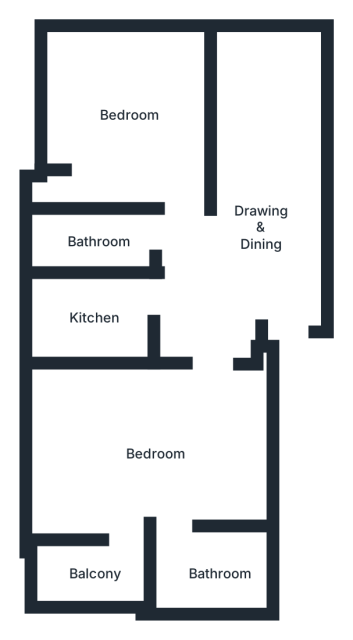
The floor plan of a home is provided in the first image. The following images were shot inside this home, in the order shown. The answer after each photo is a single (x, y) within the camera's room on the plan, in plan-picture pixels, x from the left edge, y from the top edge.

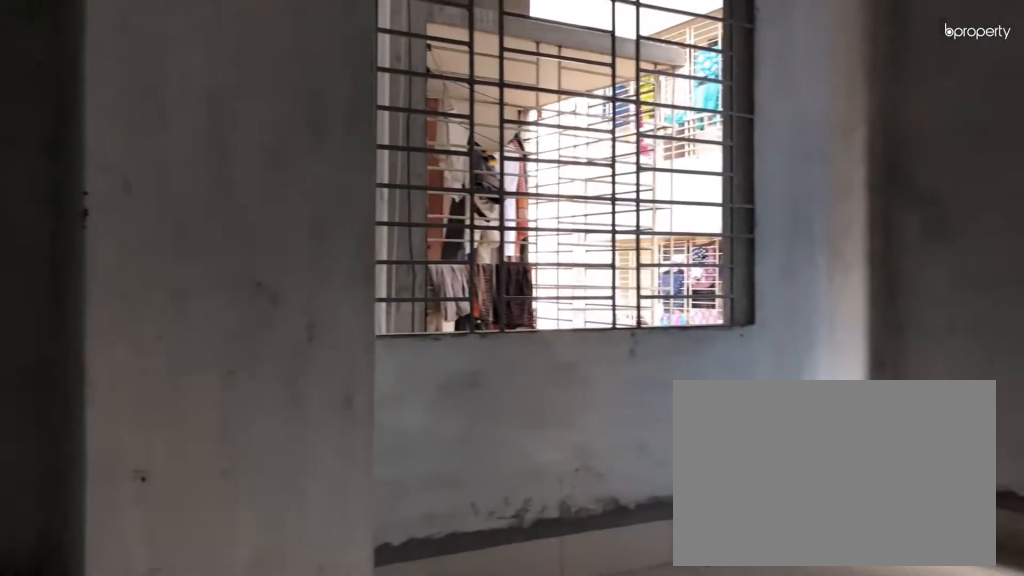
(121, 105)
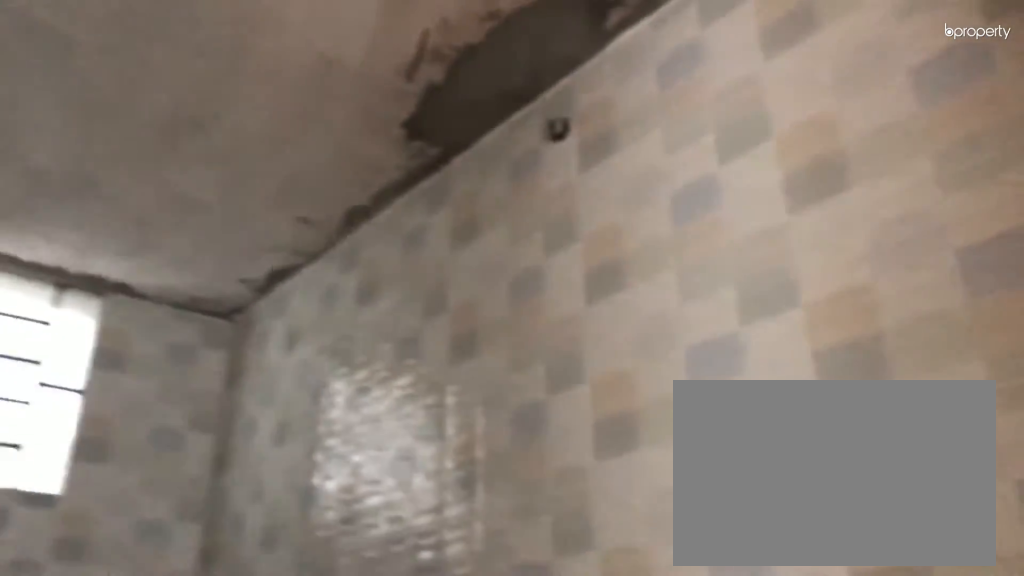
(98, 239)
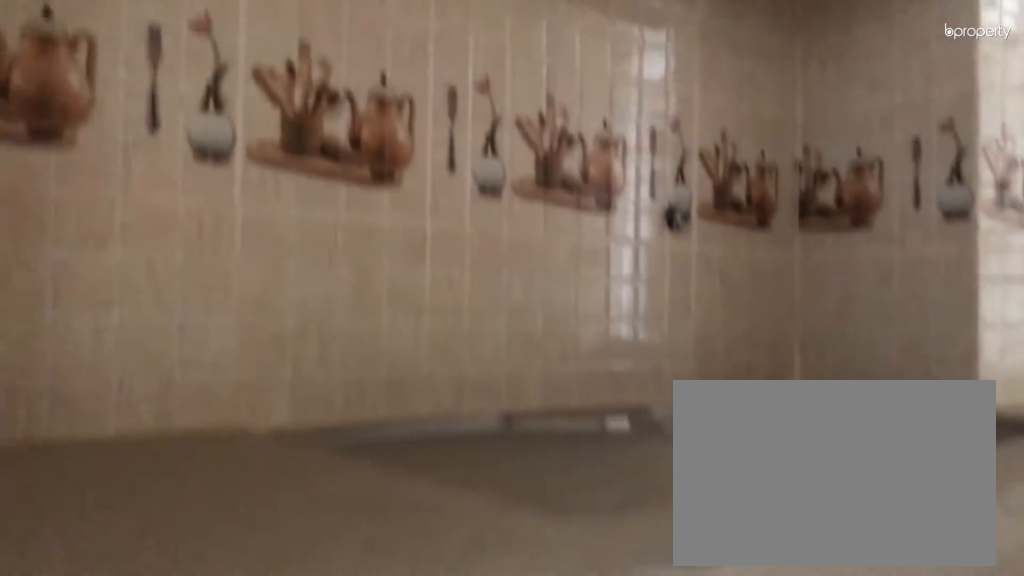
(101, 318)
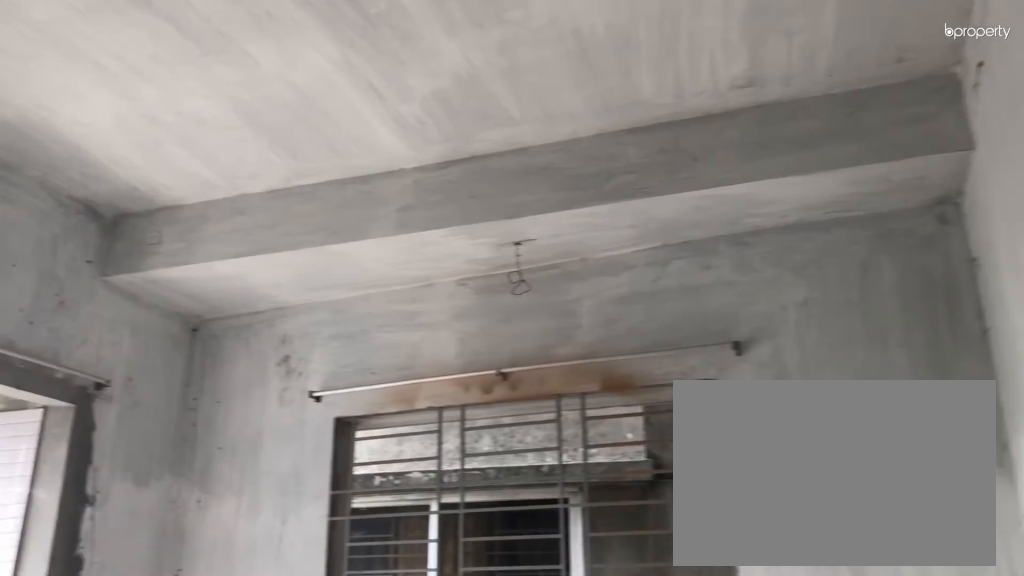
(162, 449)
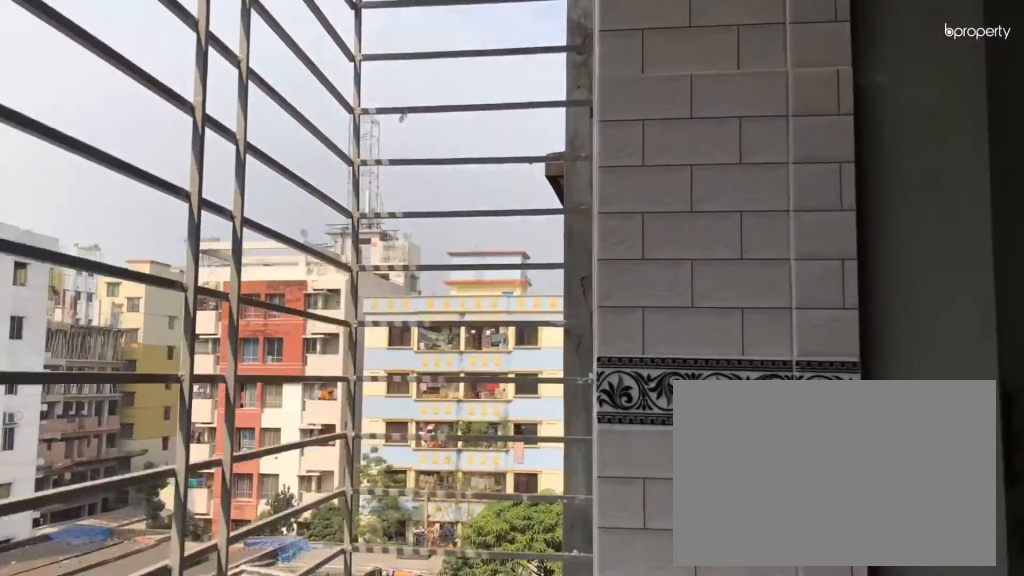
(93, 568)
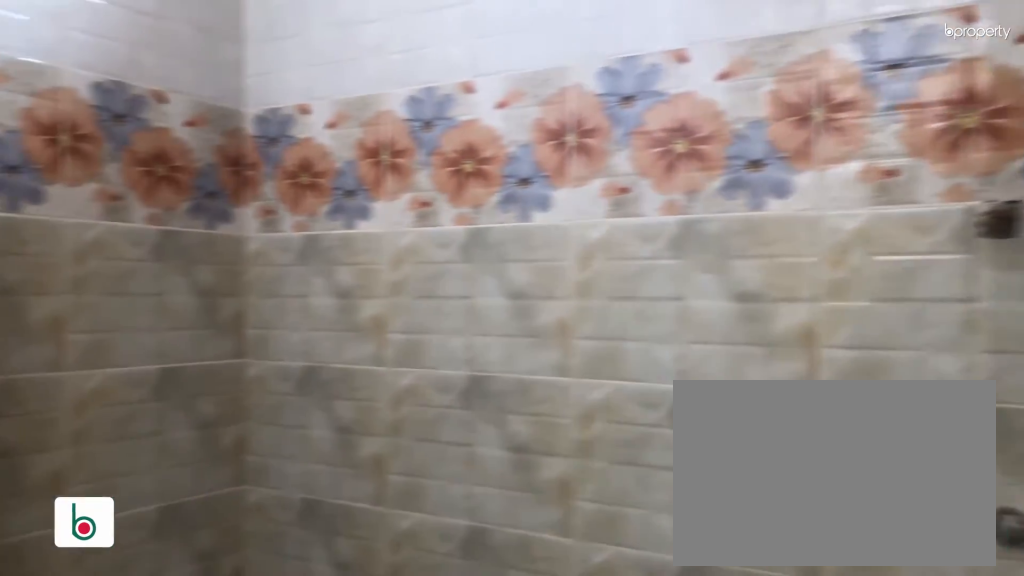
(221, 569)
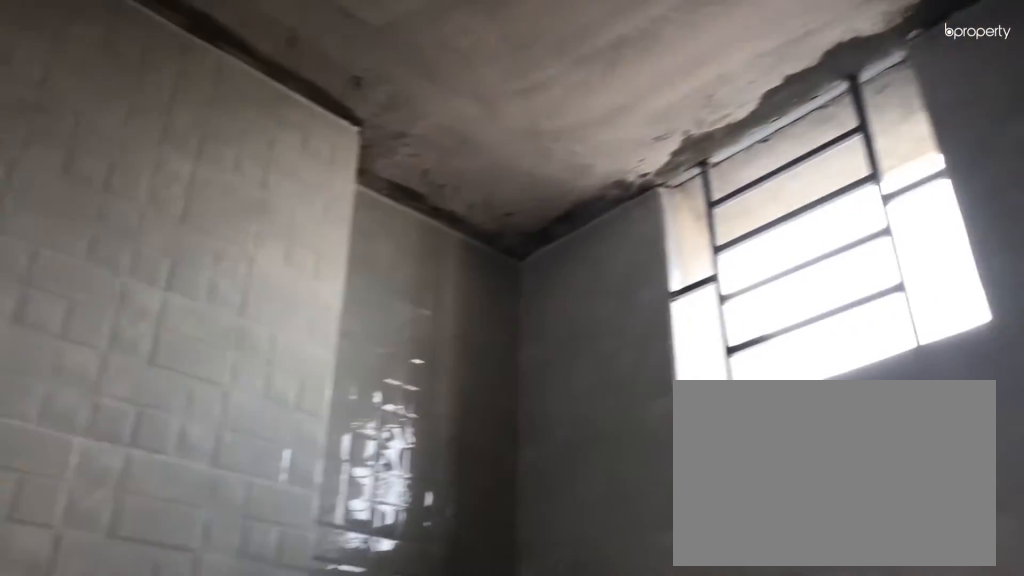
(221, 569)
